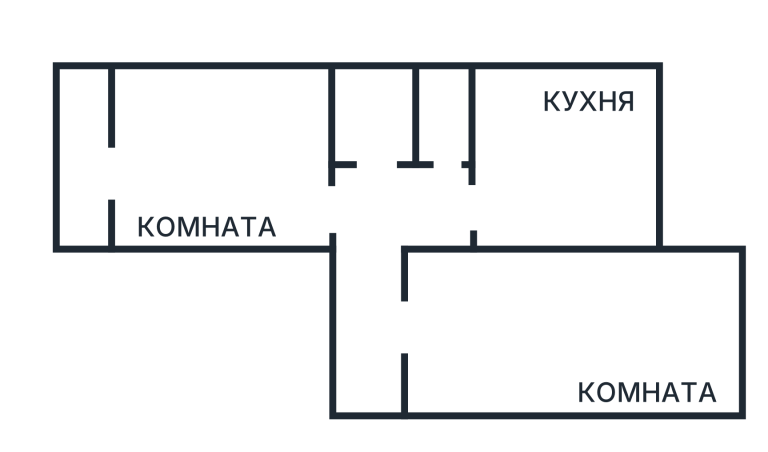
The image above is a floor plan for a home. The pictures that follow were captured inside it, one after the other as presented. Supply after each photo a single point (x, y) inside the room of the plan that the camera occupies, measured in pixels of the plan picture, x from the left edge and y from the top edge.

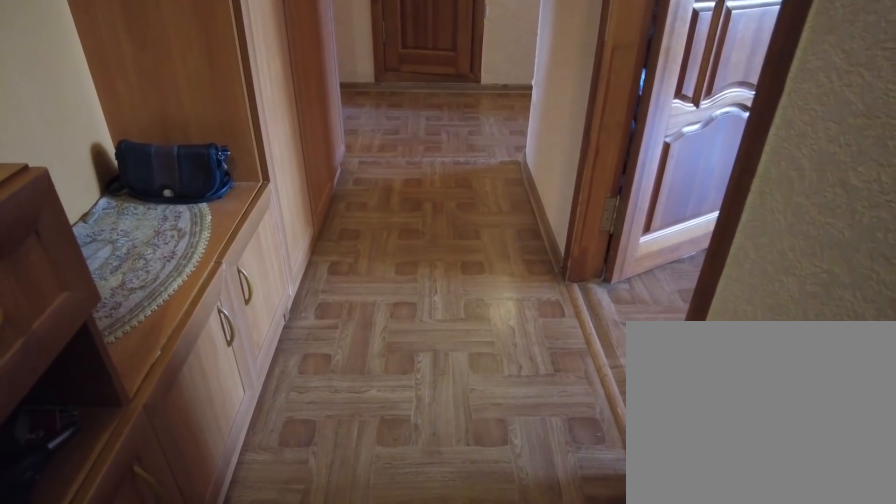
(378, 381)
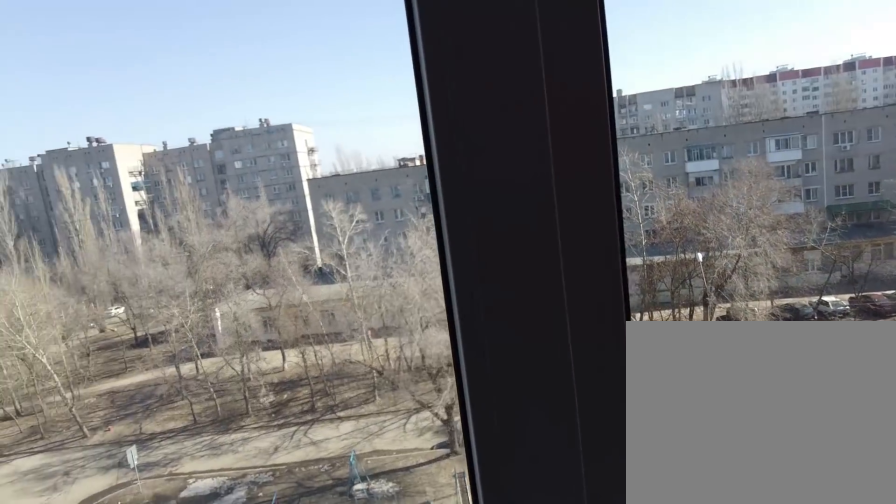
(502, 361)
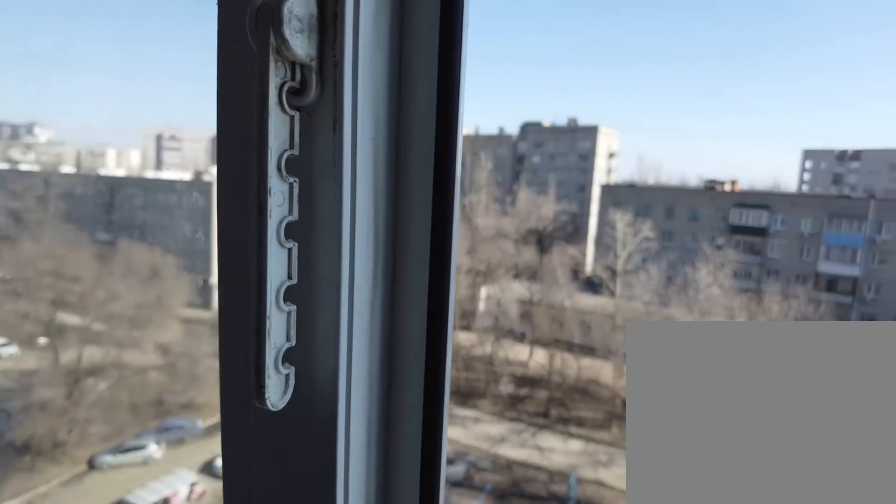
(502, 361)
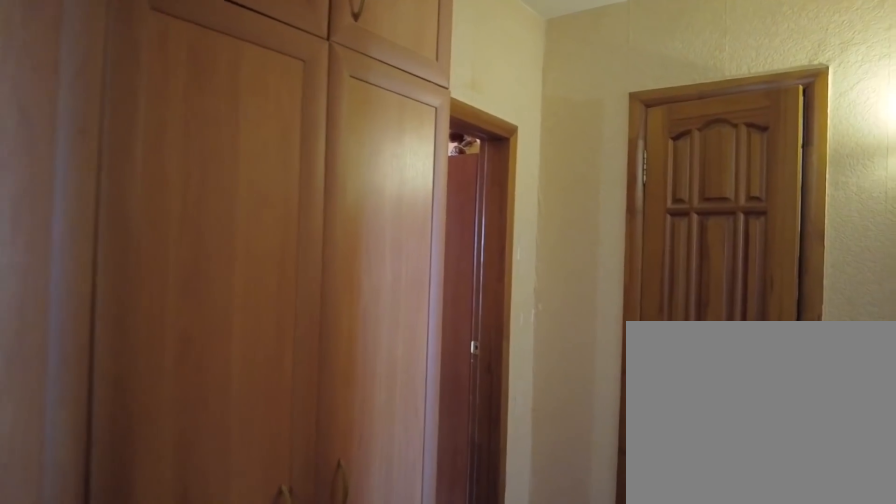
(410, 341)
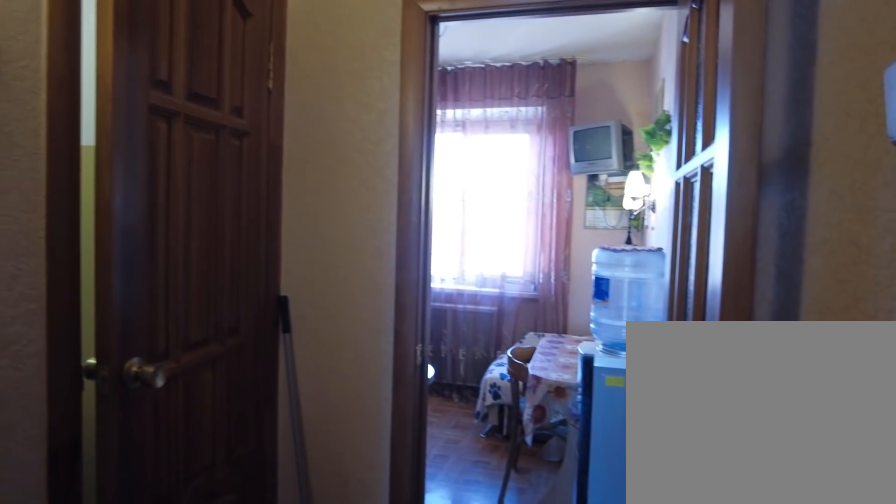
(377, 271)
